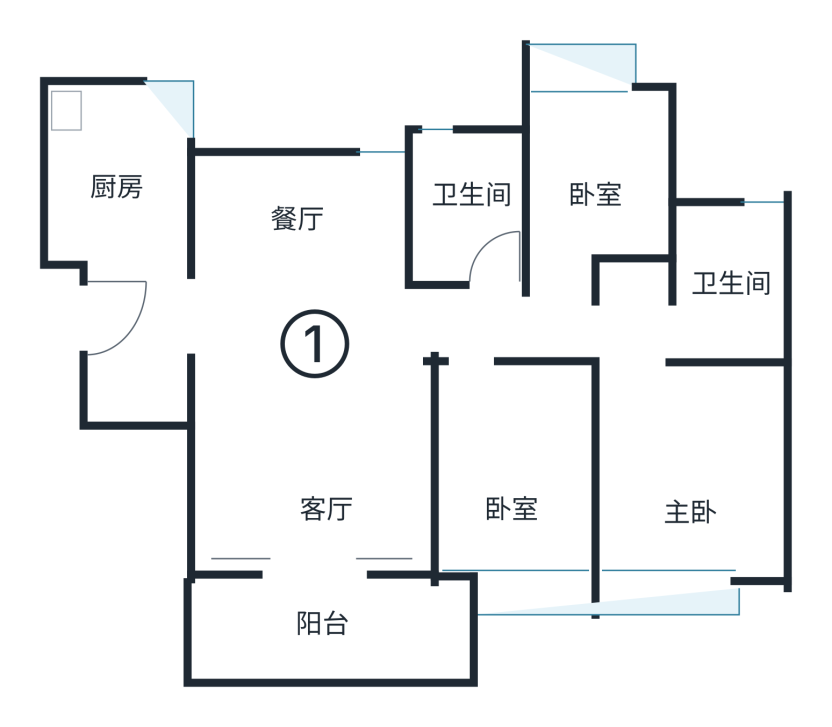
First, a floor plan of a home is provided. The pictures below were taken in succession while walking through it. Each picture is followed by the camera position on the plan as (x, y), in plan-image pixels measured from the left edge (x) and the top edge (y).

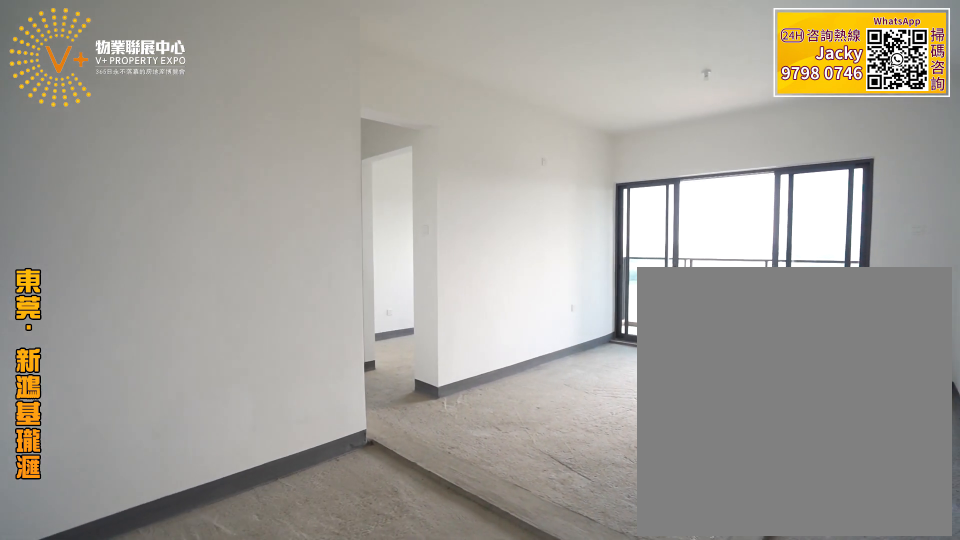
(235, 316)
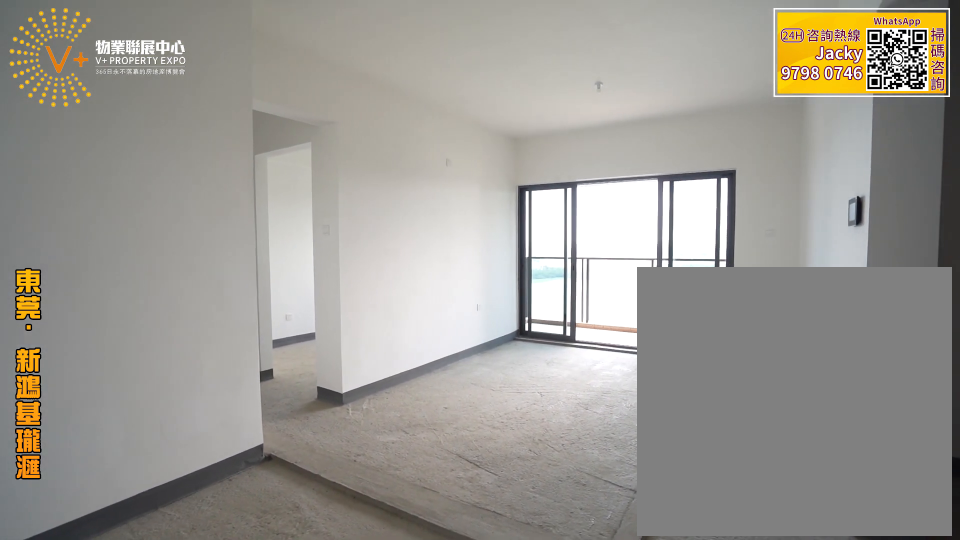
(234, 315)
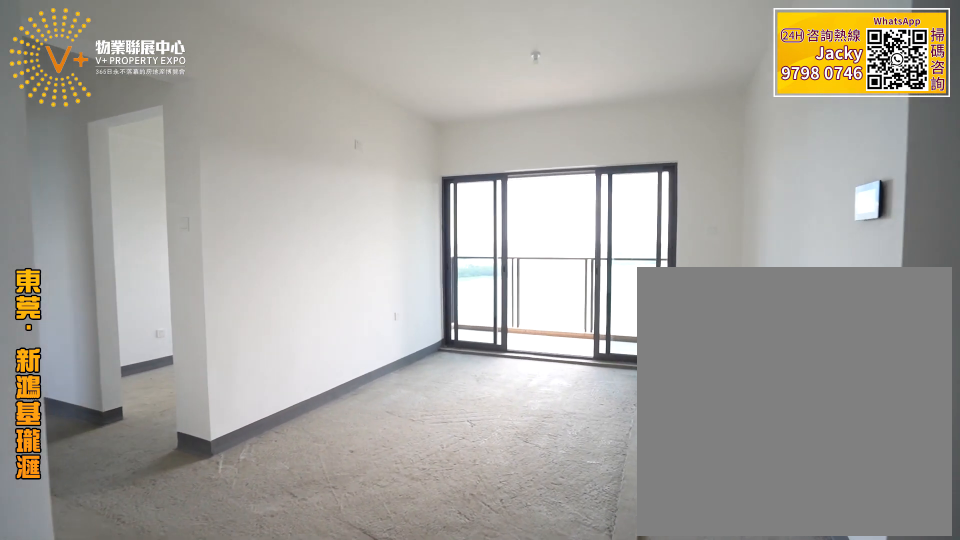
(242, 332)
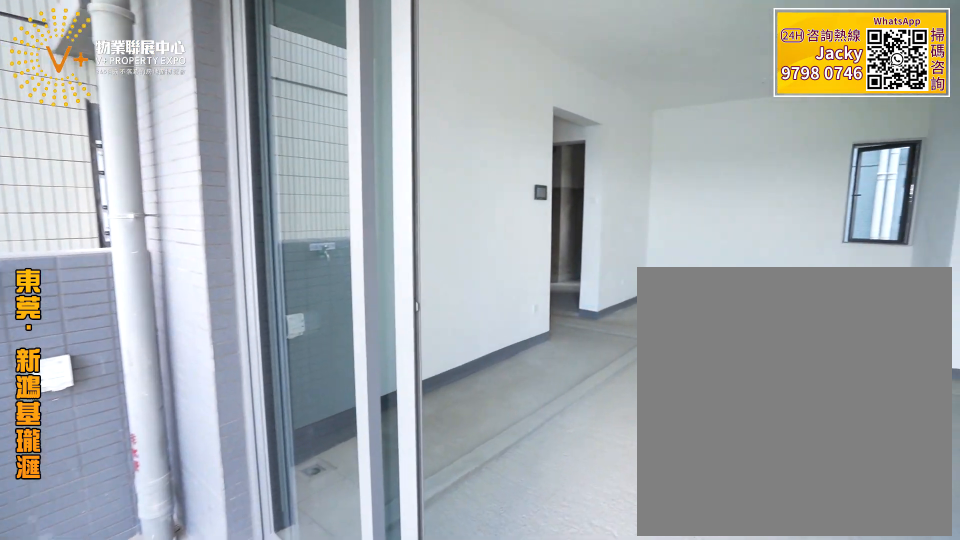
(321, 620)
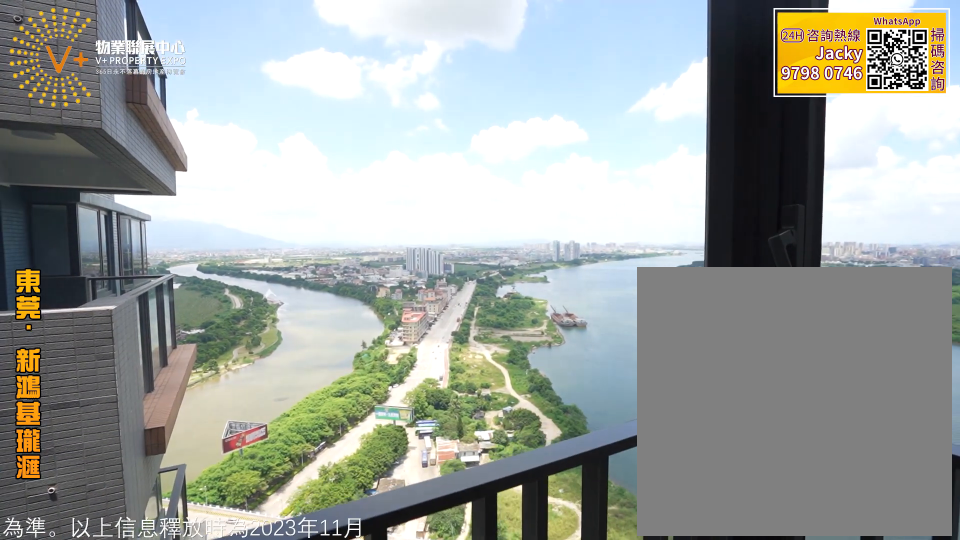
(590, 179)
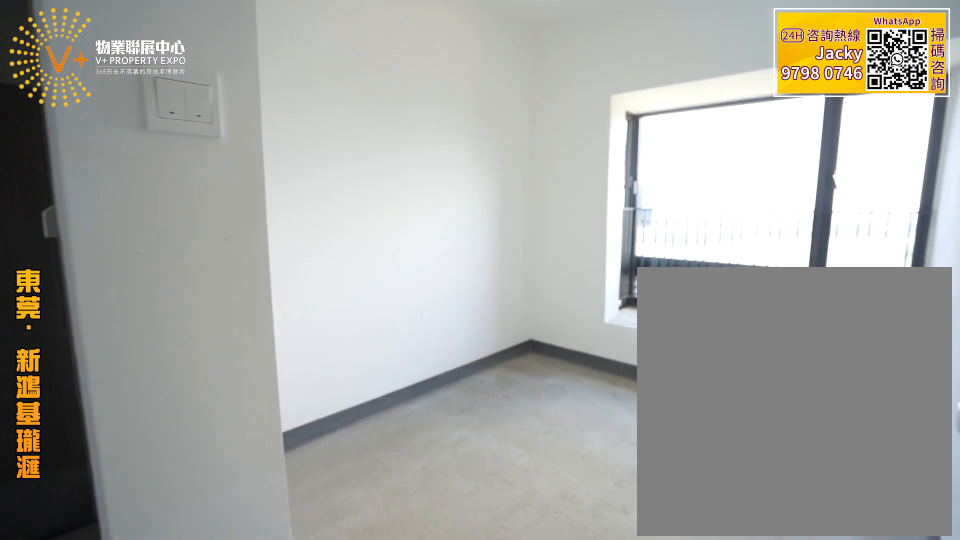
(642, 419)
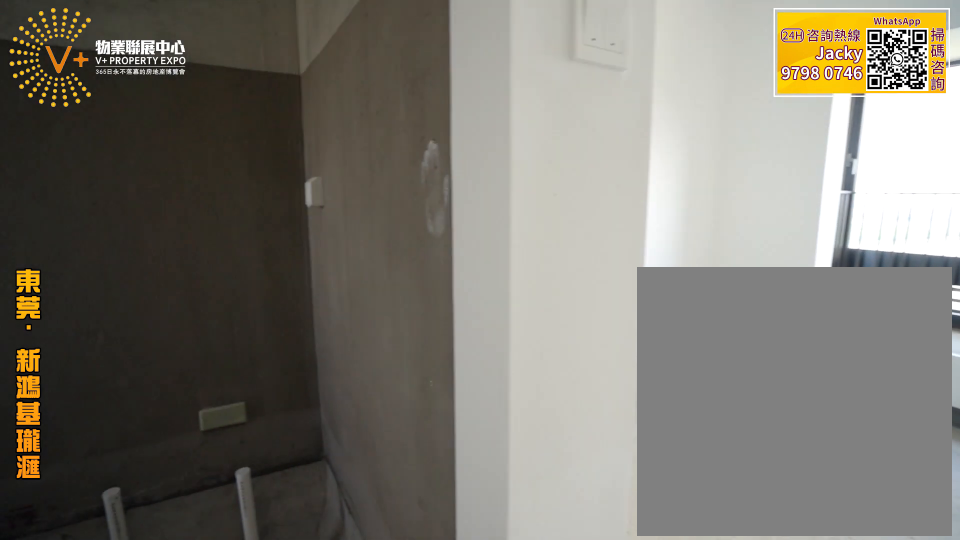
(658, 317)
